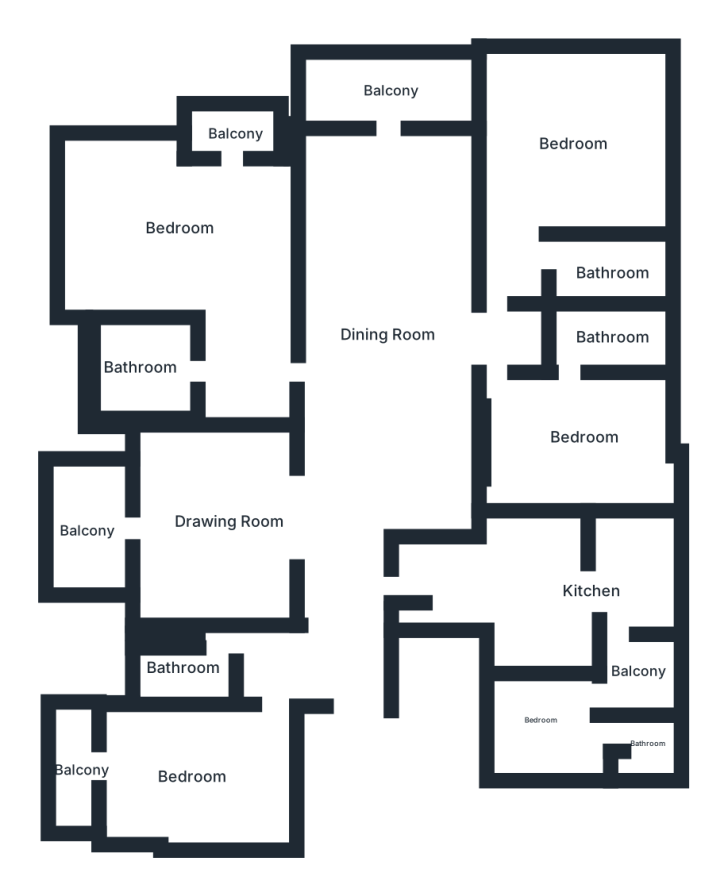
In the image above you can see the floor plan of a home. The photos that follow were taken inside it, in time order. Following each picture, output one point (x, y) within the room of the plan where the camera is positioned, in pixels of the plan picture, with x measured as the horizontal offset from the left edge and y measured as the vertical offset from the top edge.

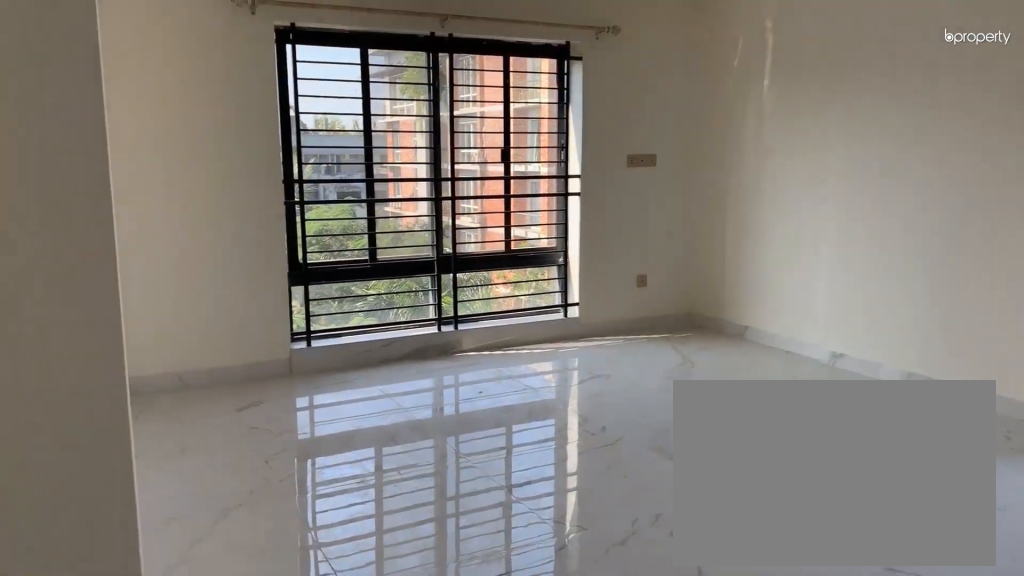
(183, 234)
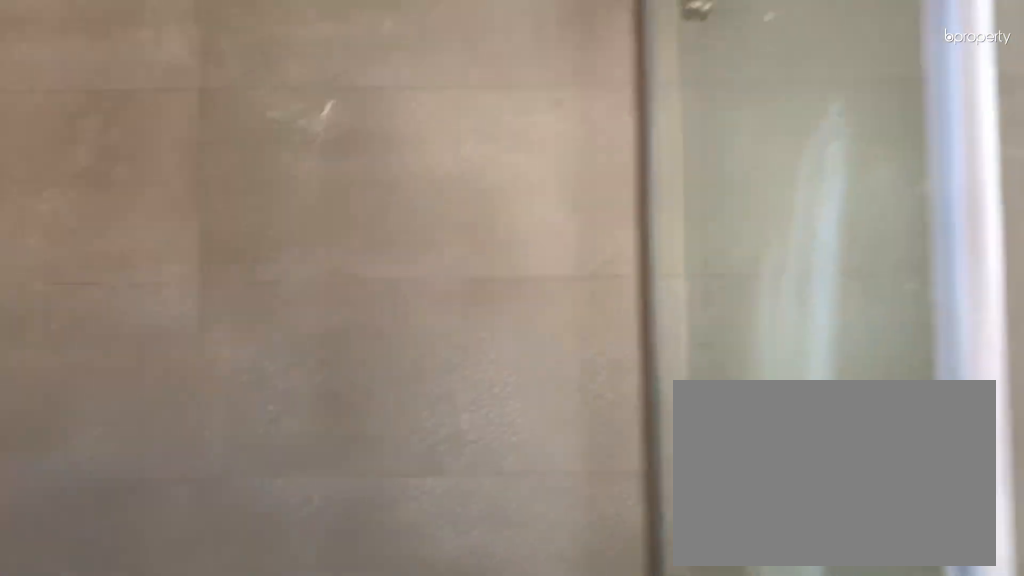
(139, 376)
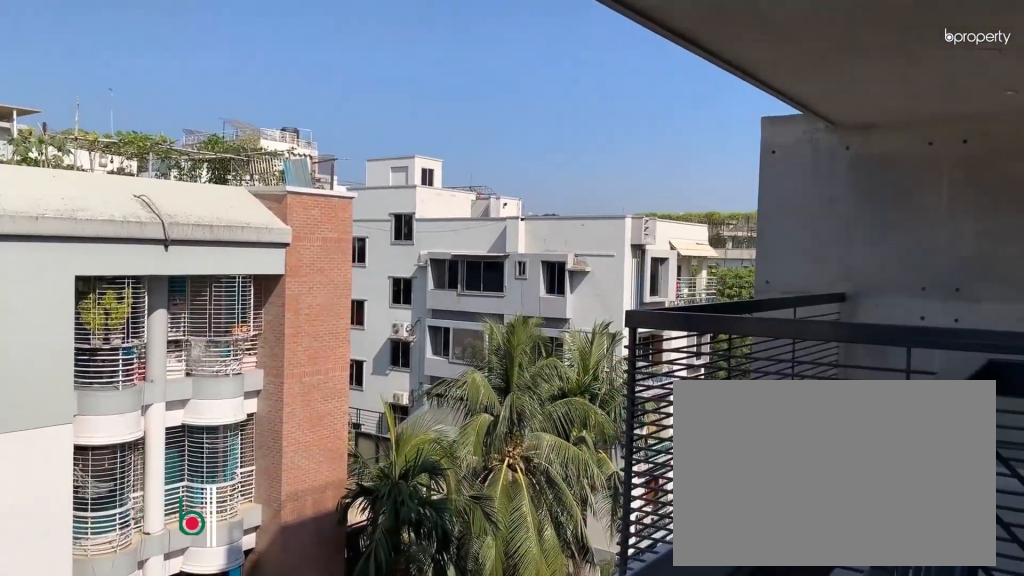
(233, 128)
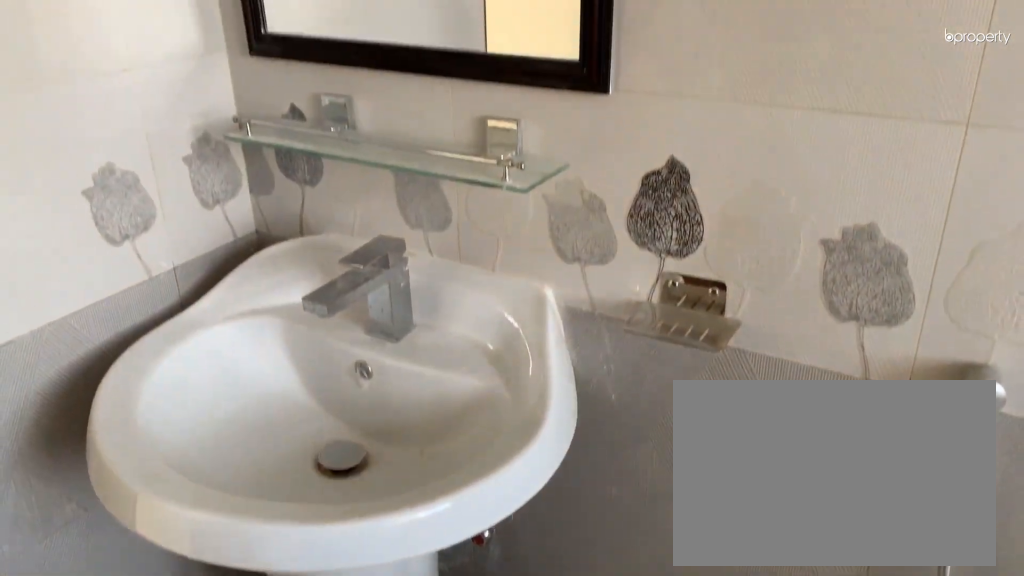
(171, 659)
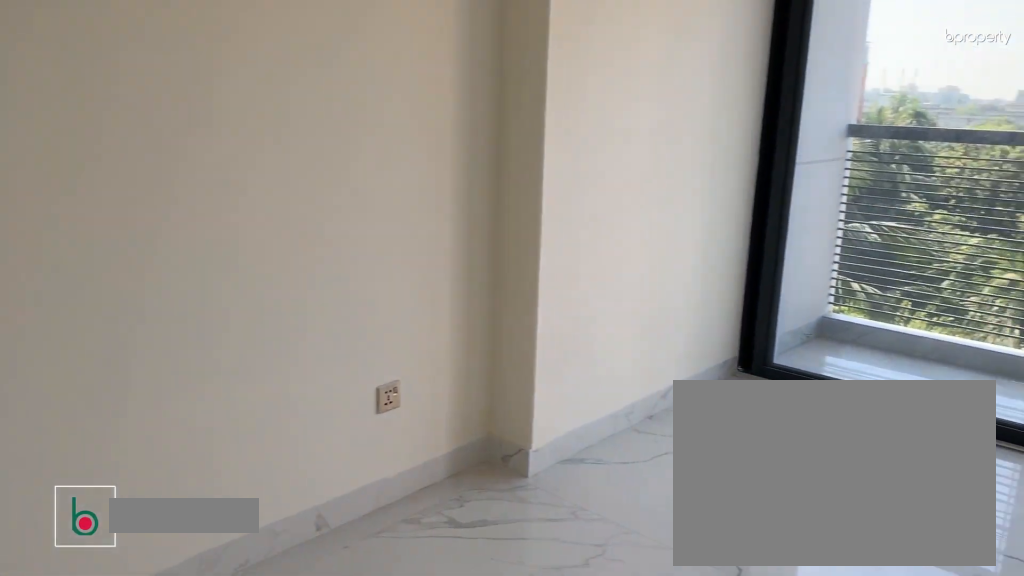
(202, 776)
